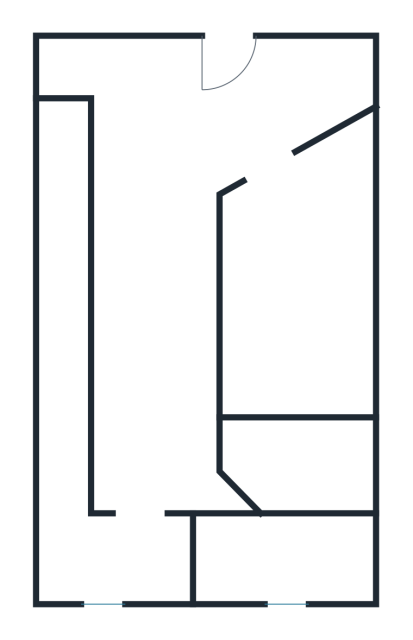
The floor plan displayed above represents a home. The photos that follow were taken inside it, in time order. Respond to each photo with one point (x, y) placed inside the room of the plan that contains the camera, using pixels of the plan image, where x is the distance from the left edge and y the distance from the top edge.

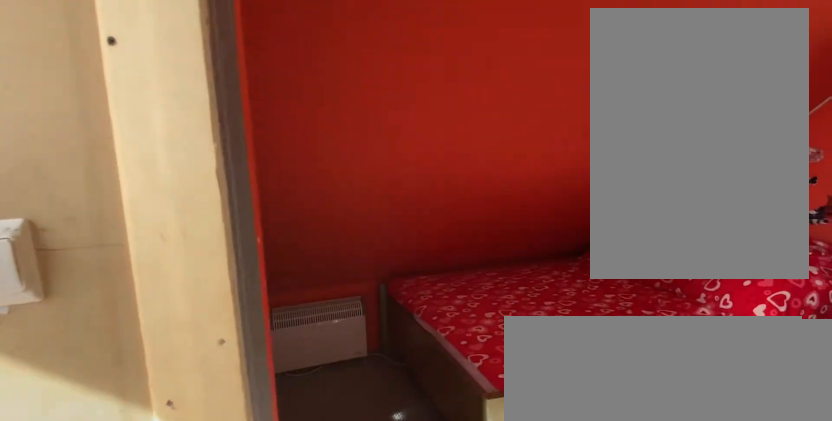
(296, 284)
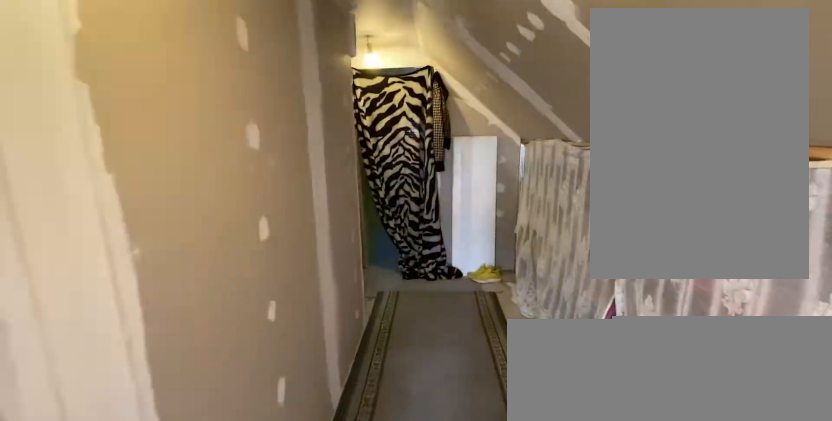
(155, 335)
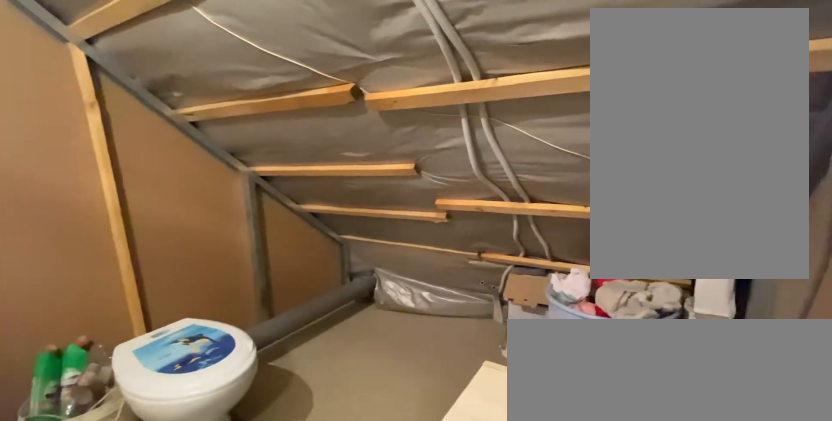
(300, 468)
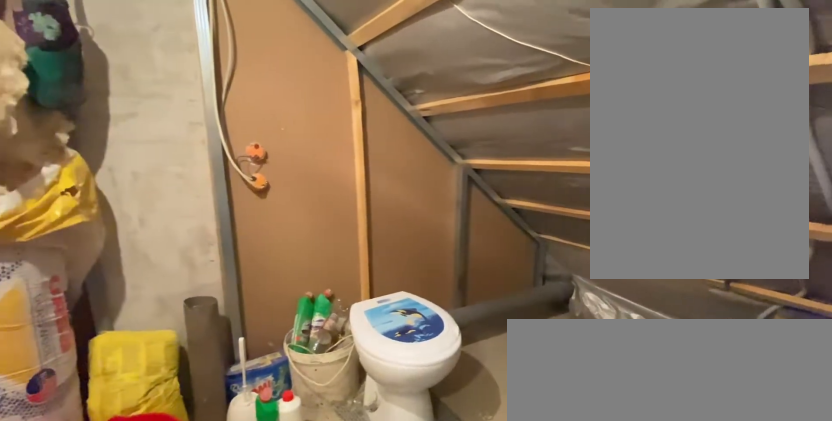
(300, 468)
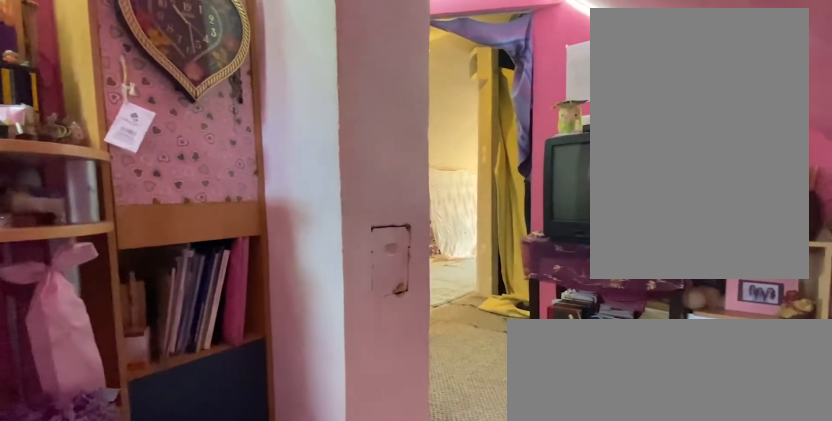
(279, 564)
